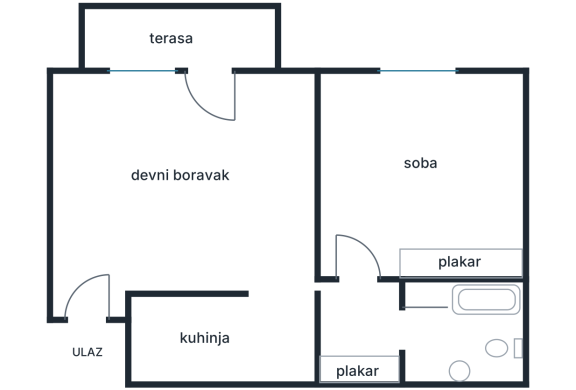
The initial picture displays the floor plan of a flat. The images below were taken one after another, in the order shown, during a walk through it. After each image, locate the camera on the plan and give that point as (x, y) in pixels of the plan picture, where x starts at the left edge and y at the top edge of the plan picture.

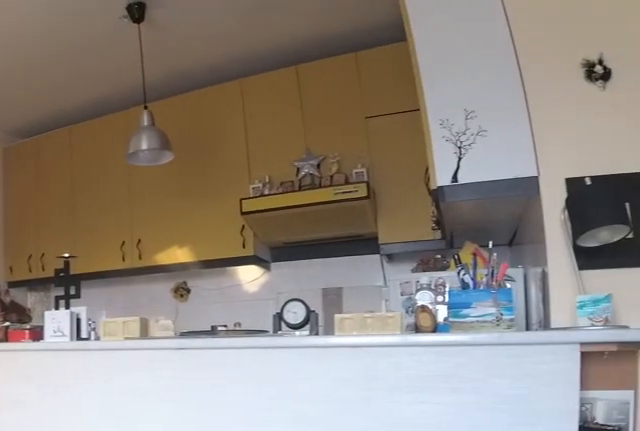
(156, 141)
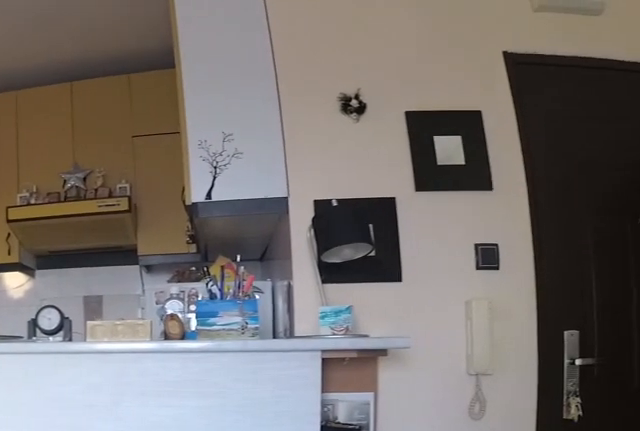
(160, 138)
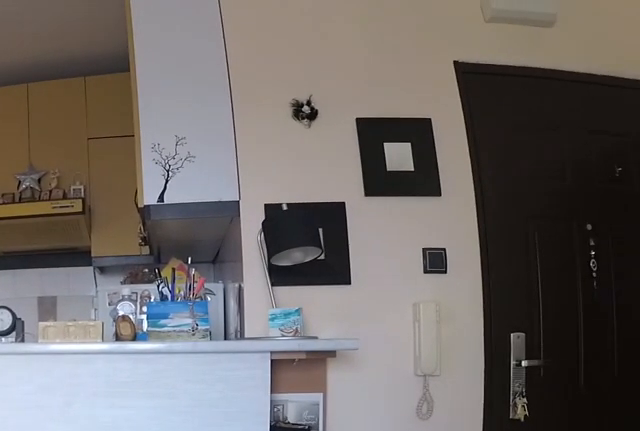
(162, 138)
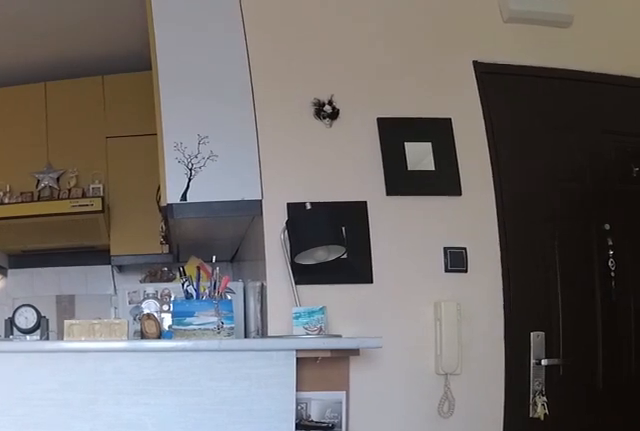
(165, 145)
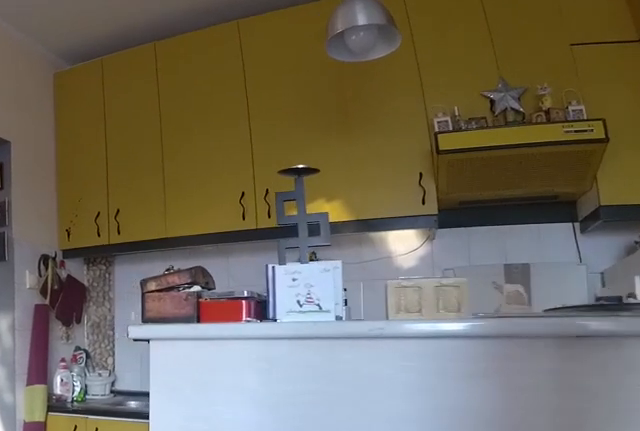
(202, 203)
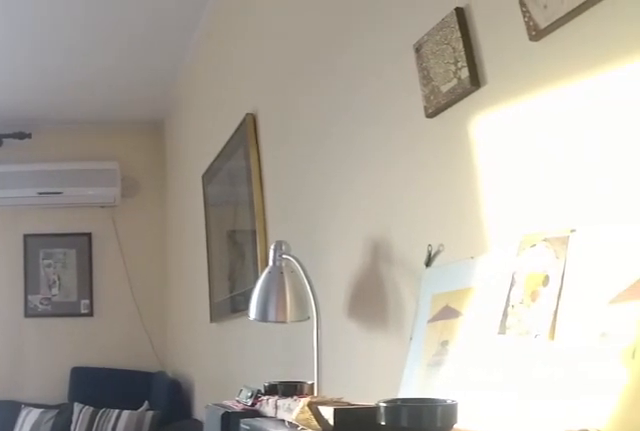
(285, 316)
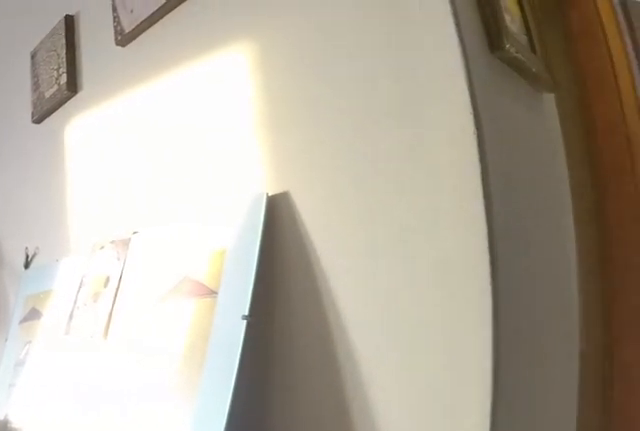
(283, 313)
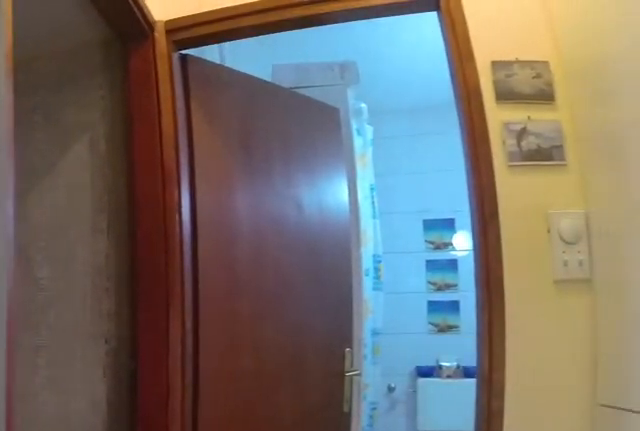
(285, 308)
